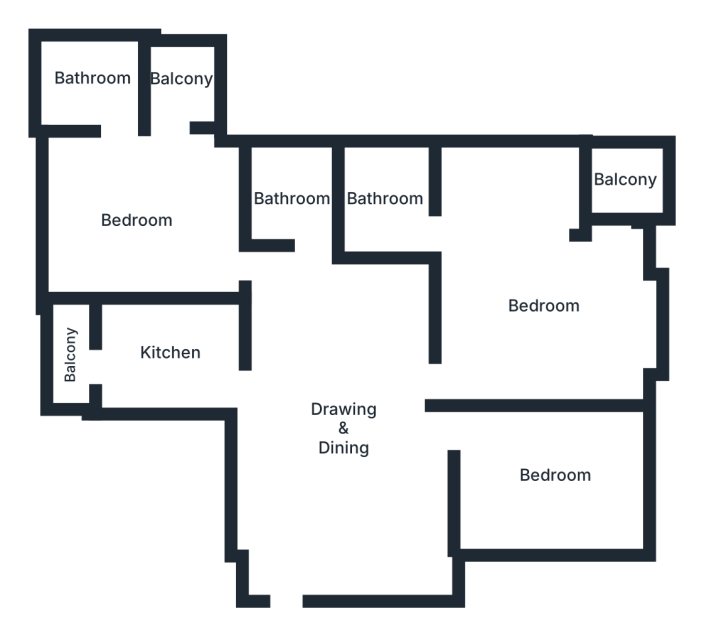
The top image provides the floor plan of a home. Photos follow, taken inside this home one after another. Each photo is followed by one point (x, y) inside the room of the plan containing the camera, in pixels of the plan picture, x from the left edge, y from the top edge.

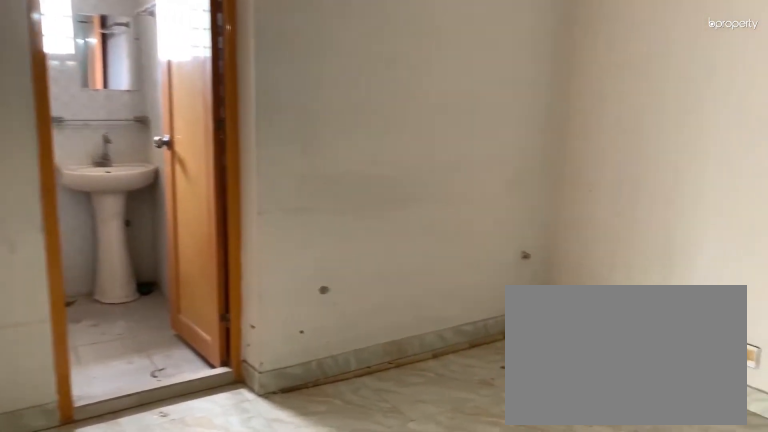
(347, 436)
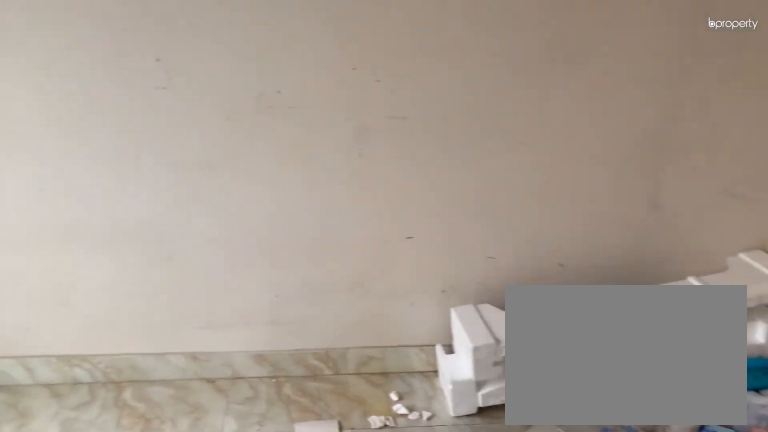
(557, 473)
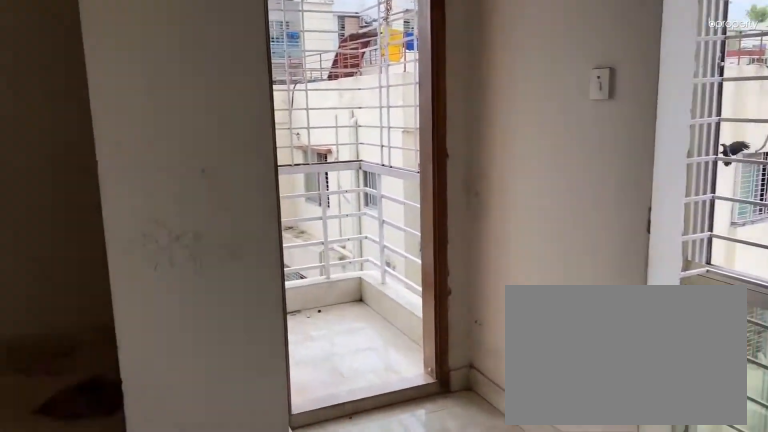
(543, 312)
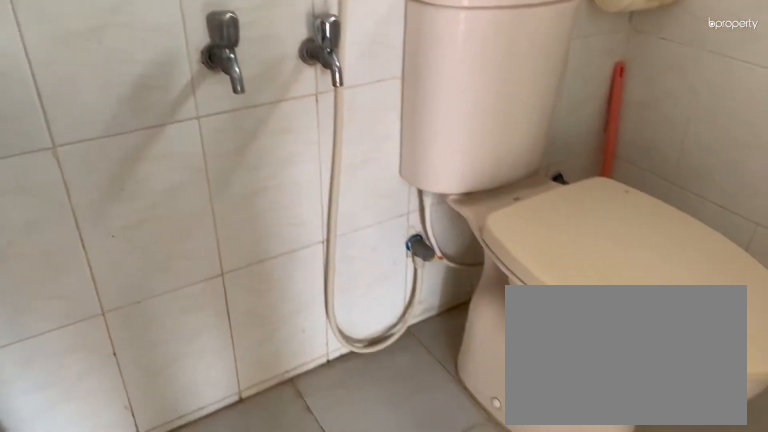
(388, 198)
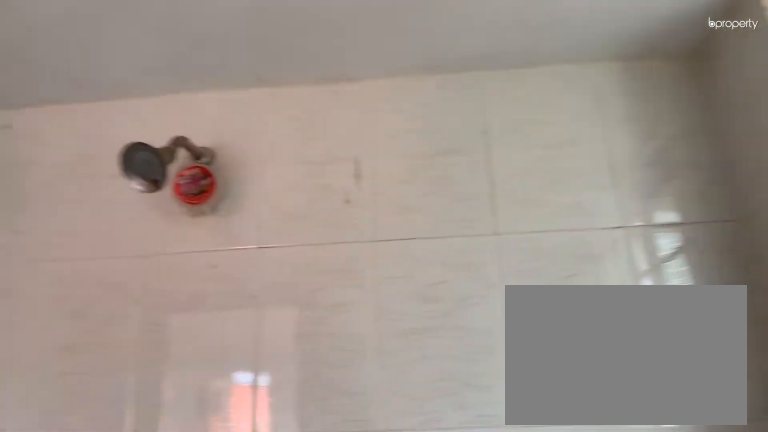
(388, 198)
